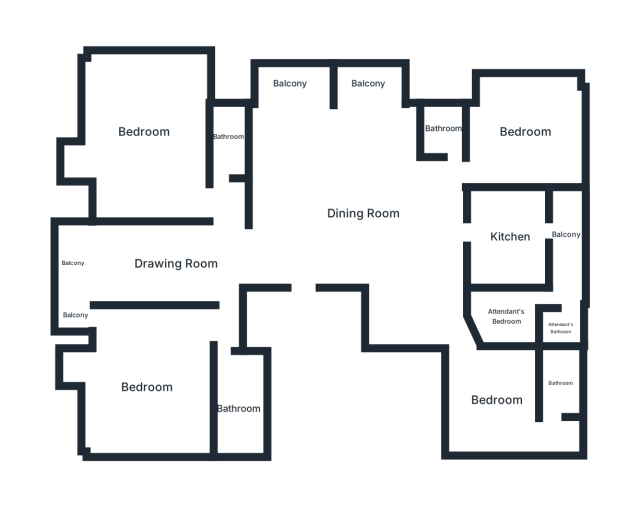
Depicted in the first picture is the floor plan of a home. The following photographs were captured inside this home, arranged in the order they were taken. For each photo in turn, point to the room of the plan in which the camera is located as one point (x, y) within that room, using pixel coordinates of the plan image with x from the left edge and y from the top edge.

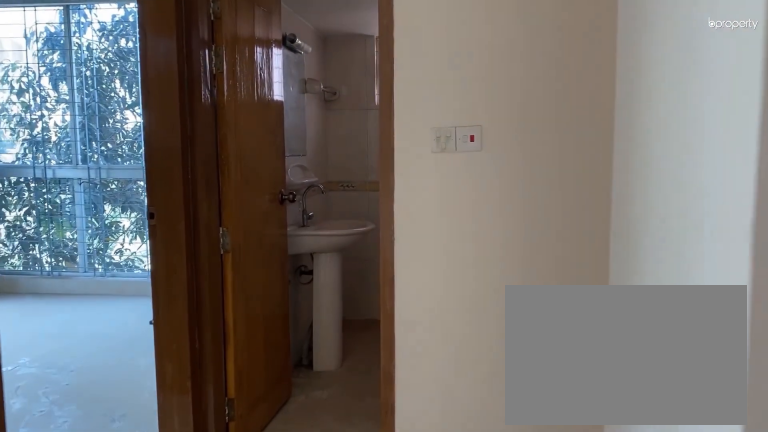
(208, 229)
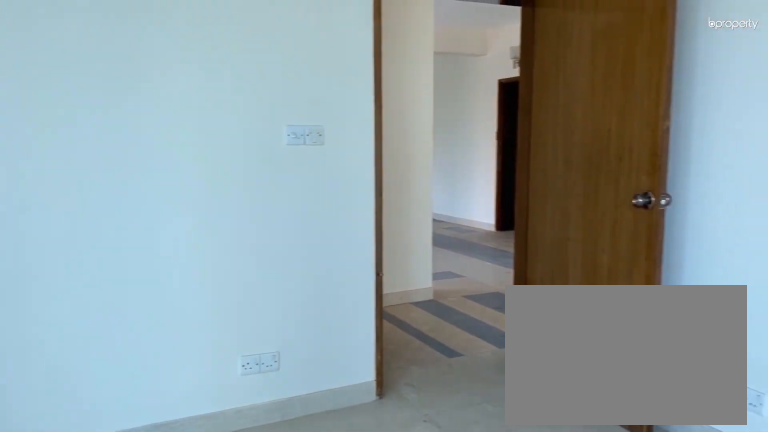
(143, 129)
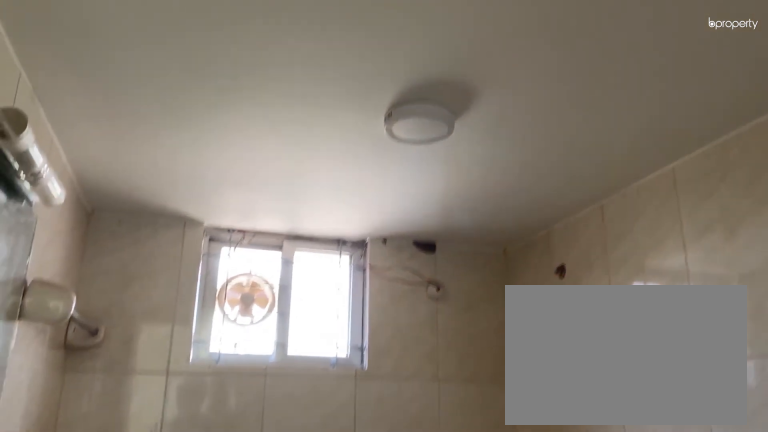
(230, 137)
